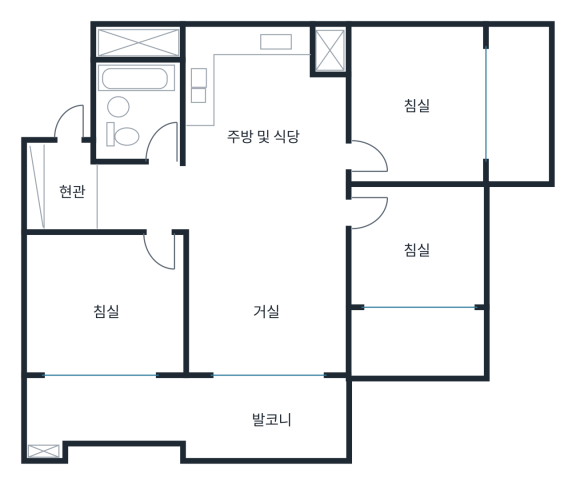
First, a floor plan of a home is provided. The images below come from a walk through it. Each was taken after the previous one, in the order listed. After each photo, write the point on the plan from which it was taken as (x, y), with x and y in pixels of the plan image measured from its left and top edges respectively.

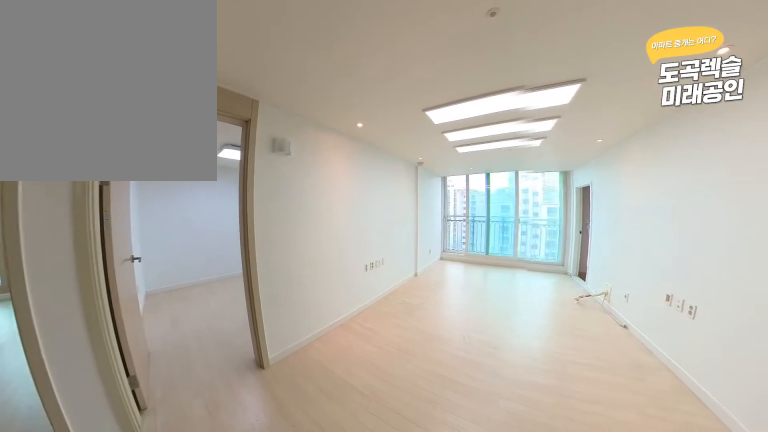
(250, 207)
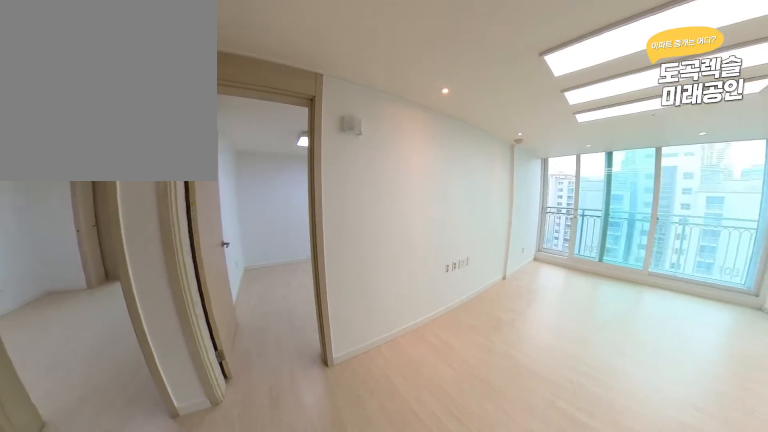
(250, 207)
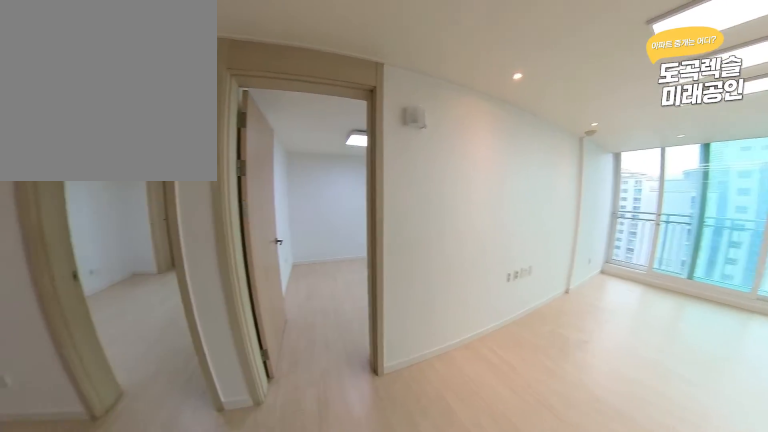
(250, 207)
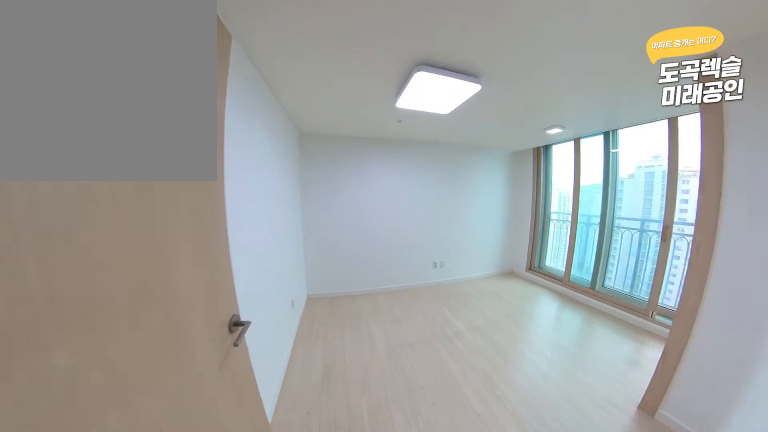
(290, 215)
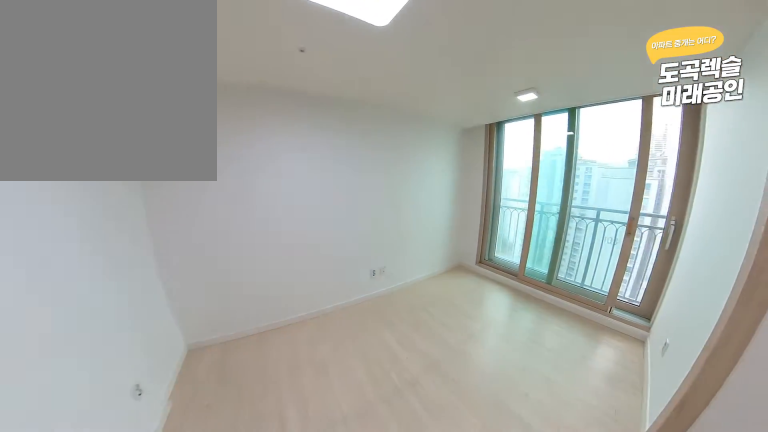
(332, 224)
